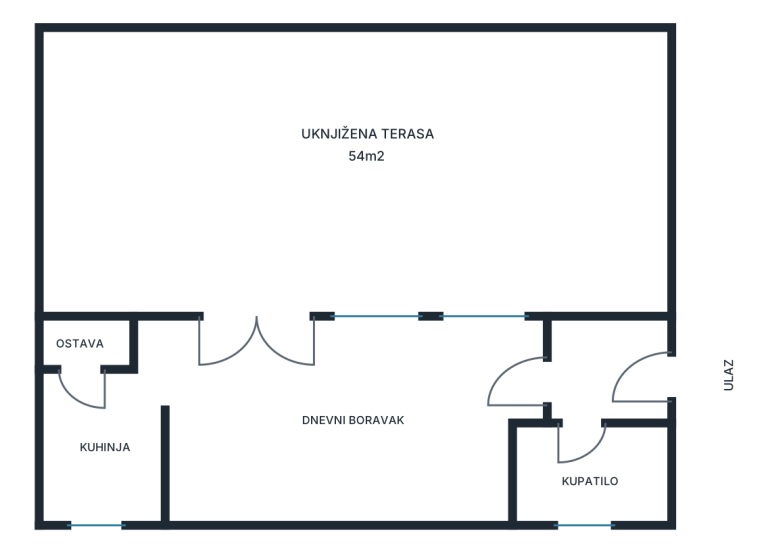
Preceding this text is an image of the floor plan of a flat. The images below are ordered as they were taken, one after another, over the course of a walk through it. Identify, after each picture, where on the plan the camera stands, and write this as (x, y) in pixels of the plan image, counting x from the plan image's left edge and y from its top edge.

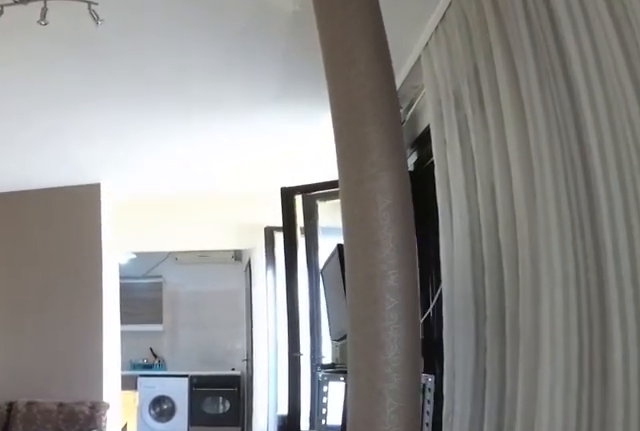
(538, 378)
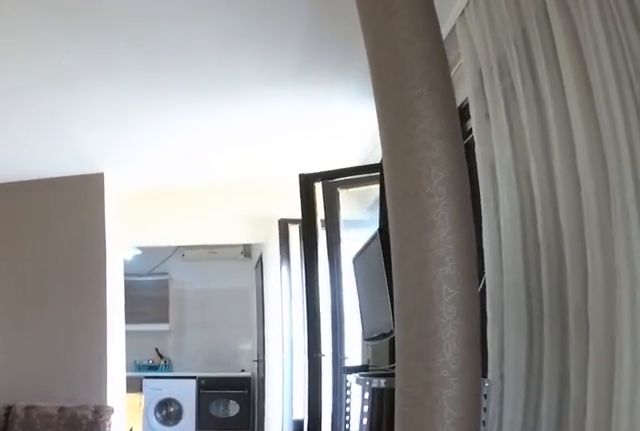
(517, 378)
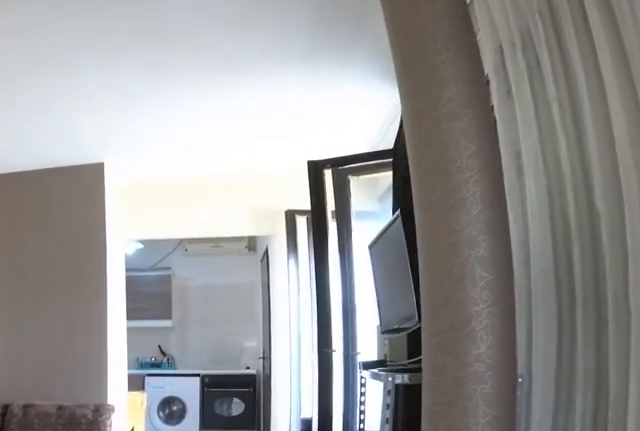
(506, 379)
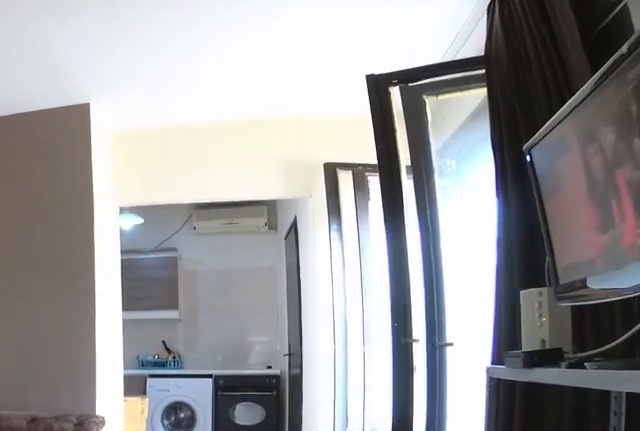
(442, 379)
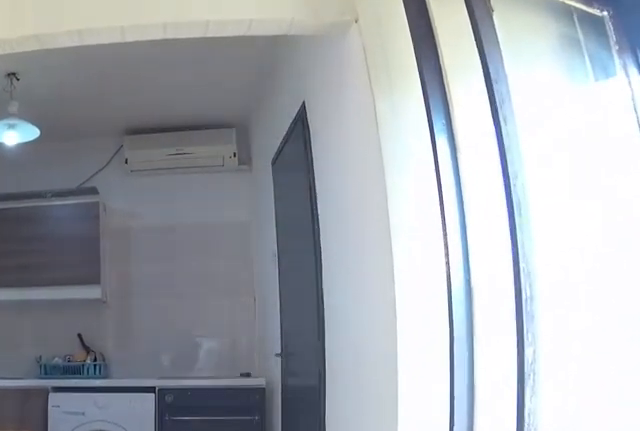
(314, 378)
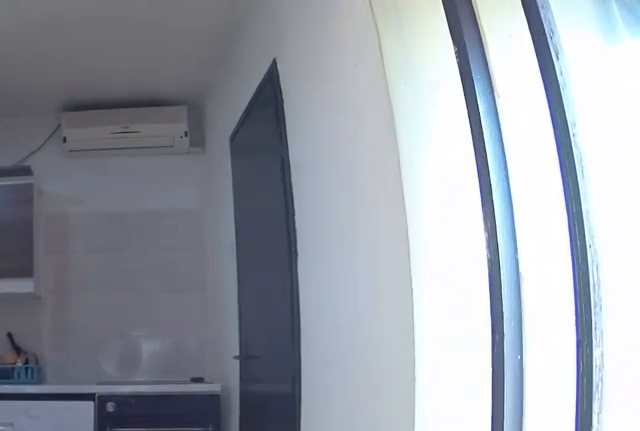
(282, 379)
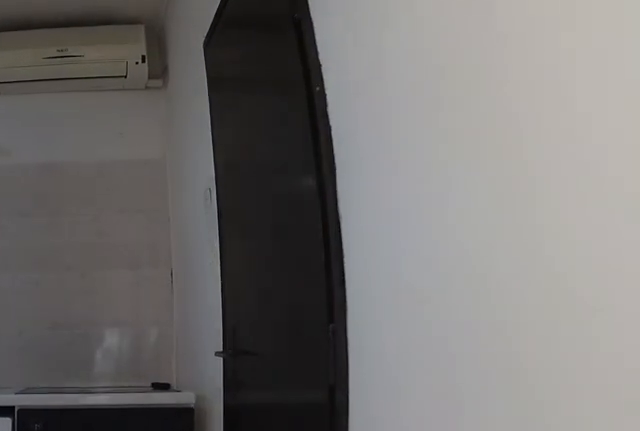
(218, 379)
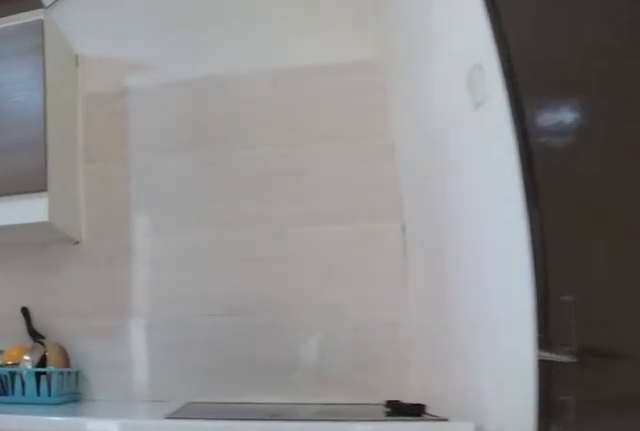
(145, 370)
